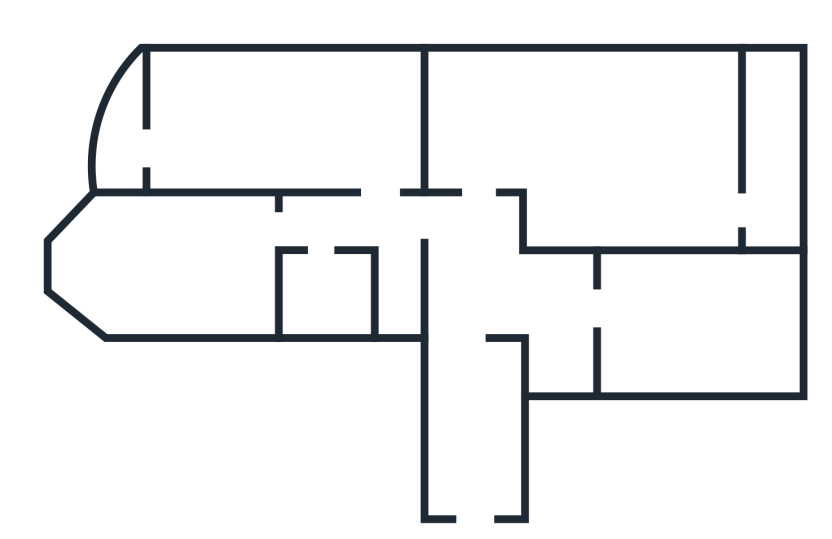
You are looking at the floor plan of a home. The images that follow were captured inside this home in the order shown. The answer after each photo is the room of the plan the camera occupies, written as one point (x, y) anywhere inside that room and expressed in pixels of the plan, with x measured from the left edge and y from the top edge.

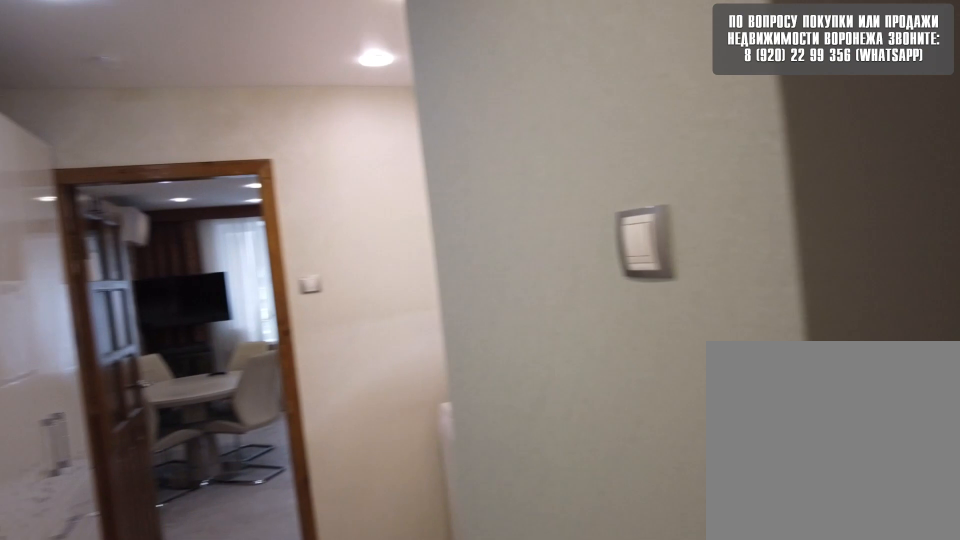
(479, 304)
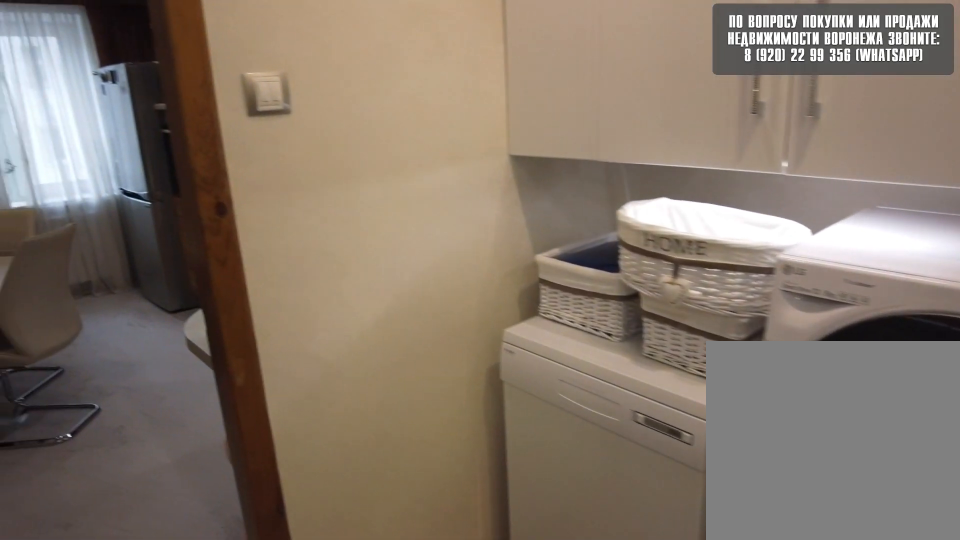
(568, 311)
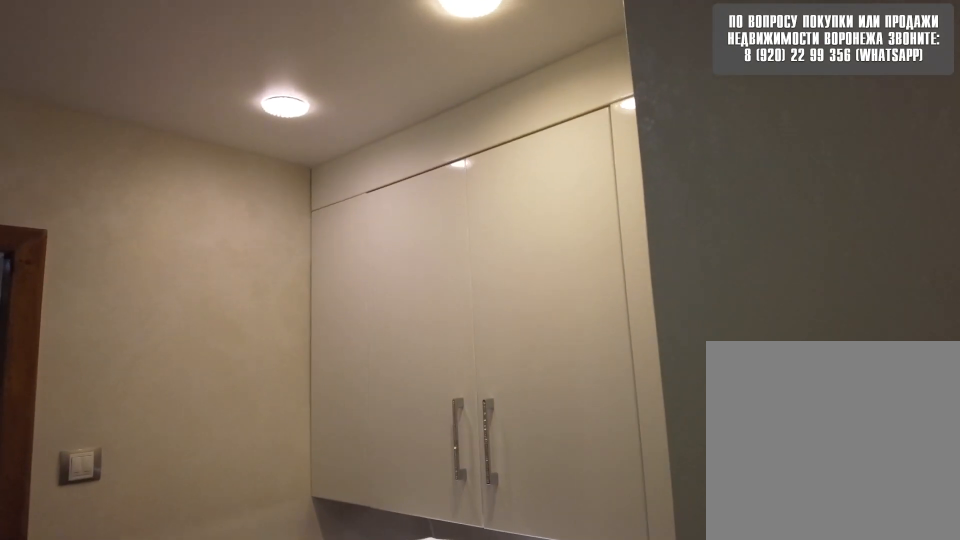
(568, 311)
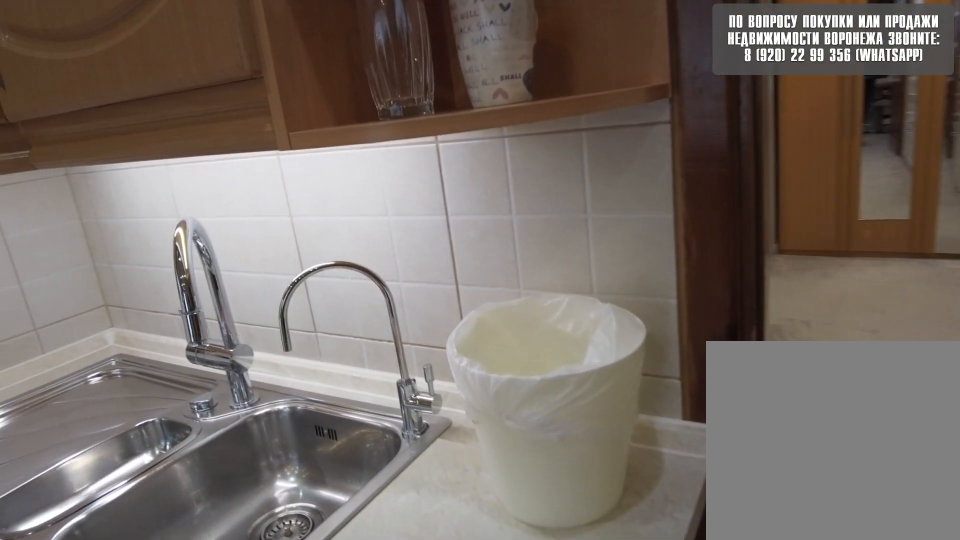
(666, 324)
